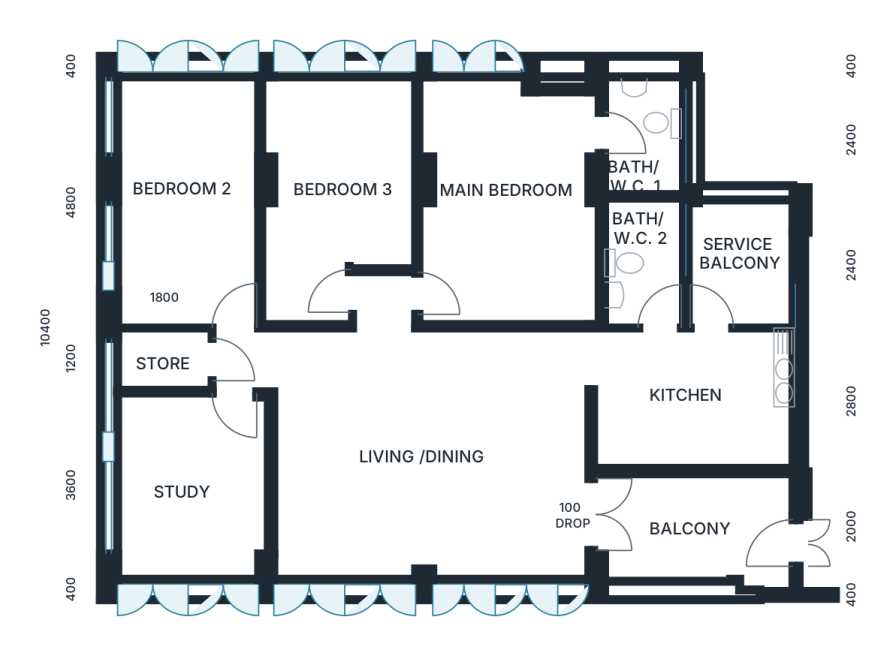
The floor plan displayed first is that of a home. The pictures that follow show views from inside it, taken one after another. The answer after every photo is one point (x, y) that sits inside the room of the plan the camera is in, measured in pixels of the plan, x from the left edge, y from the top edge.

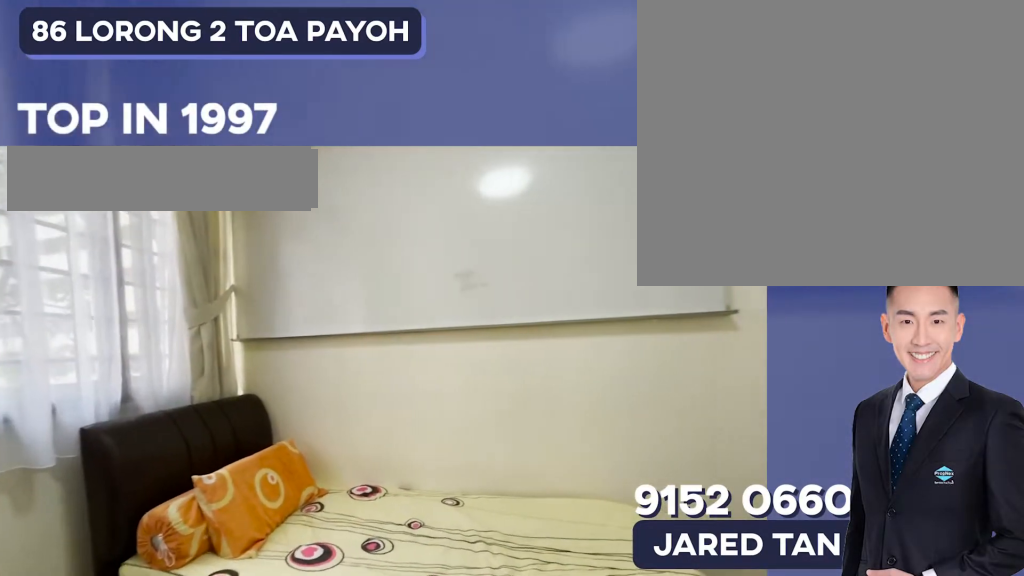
(195, 490)
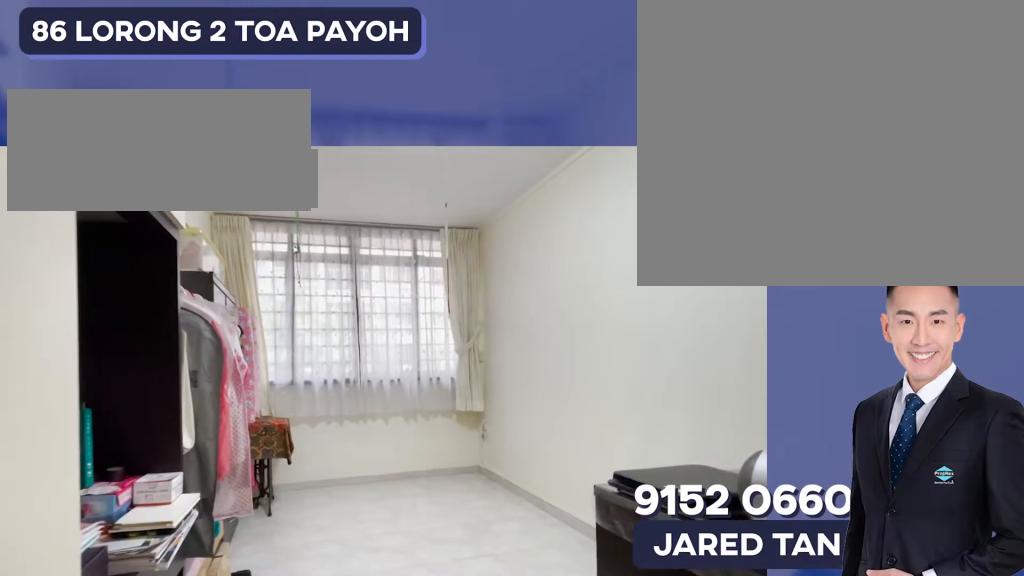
(338, 197)
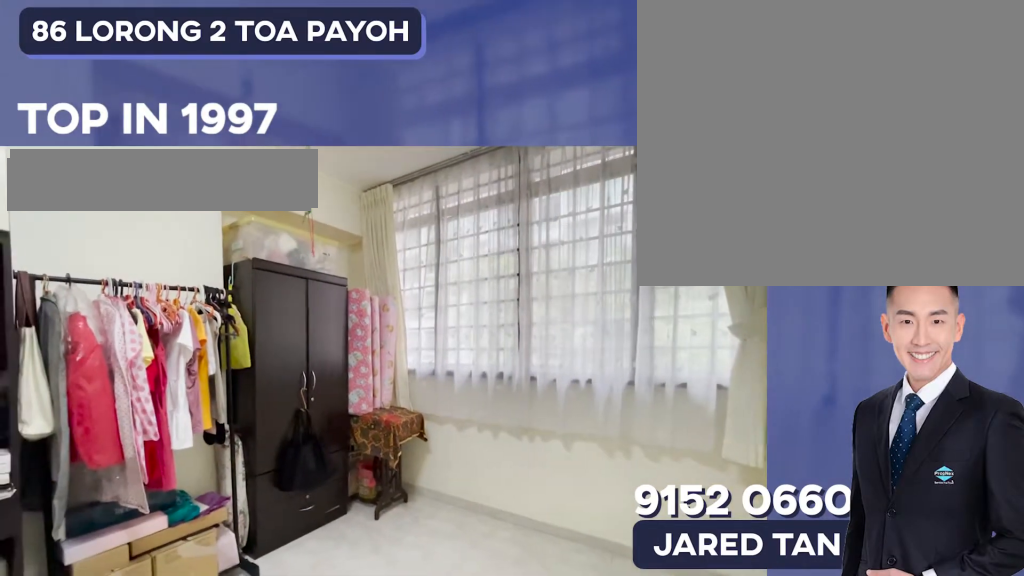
(338, 197)
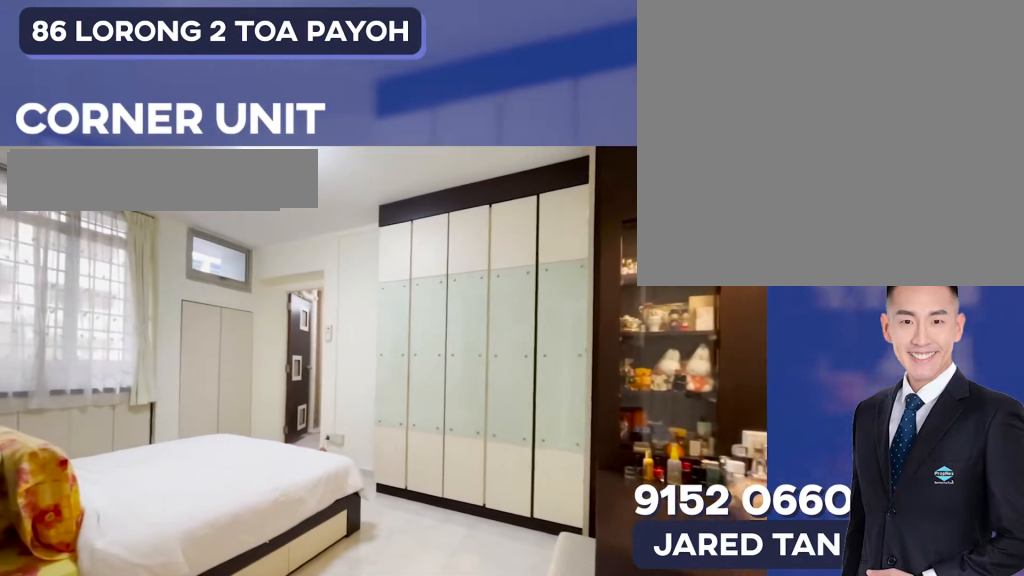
(501, 198)
